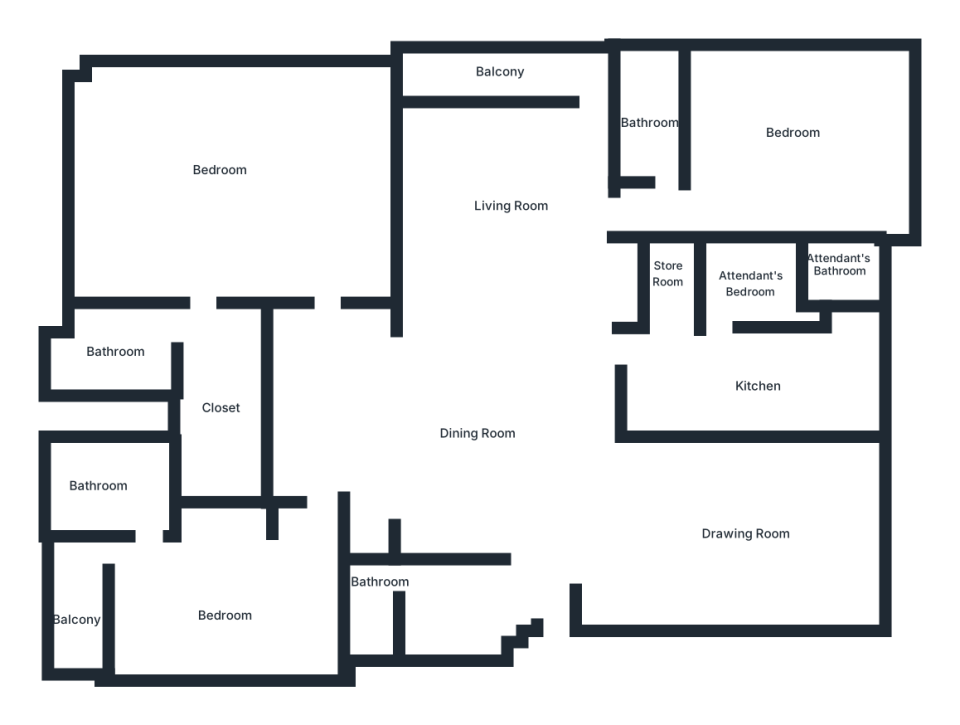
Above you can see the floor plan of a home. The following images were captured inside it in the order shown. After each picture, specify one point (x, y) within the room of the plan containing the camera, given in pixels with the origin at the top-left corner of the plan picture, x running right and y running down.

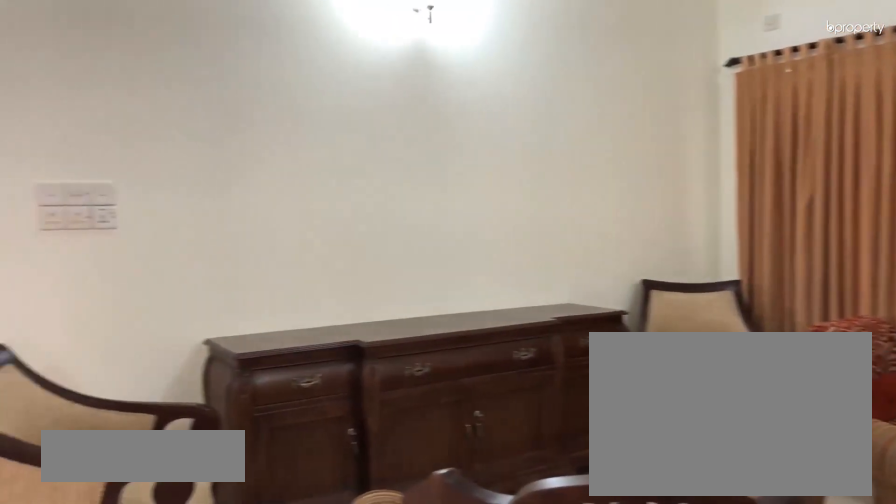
(509, 232)
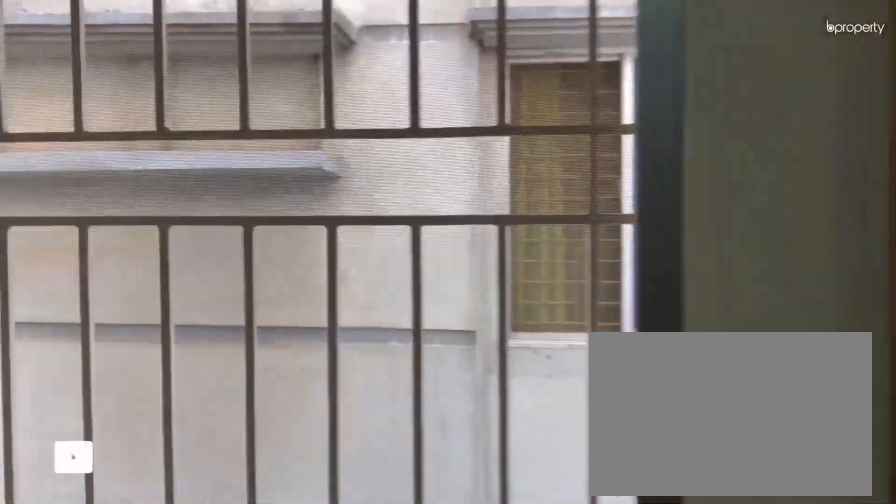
(533, 70)
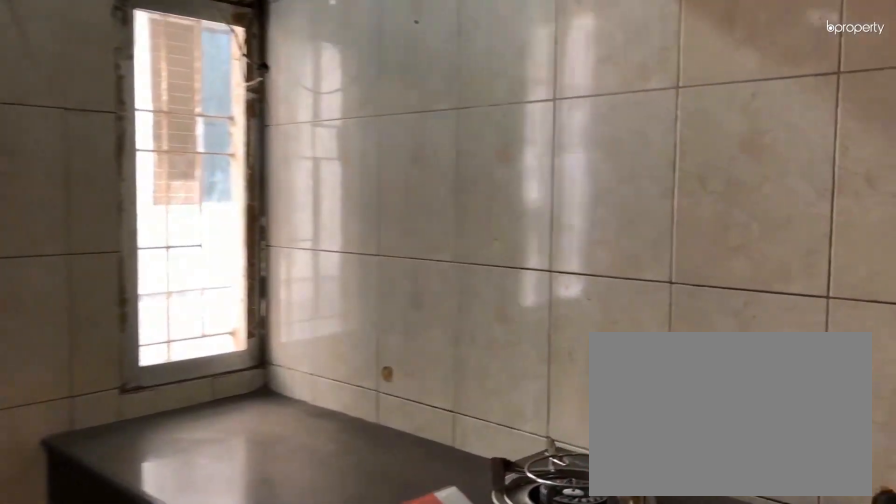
(750, 389)
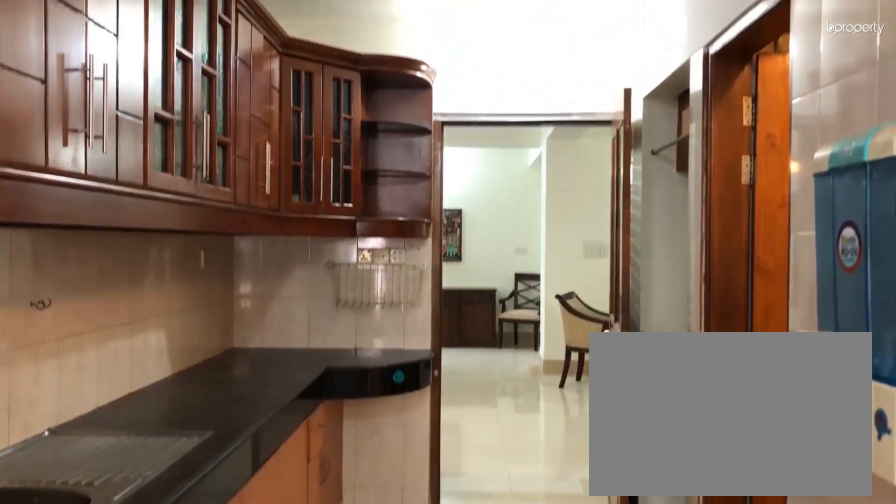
(744, 389)
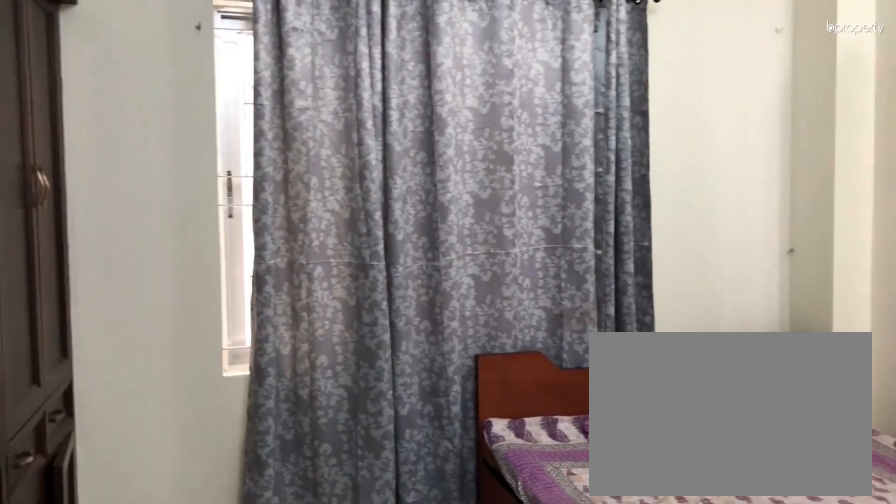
(774, 144)
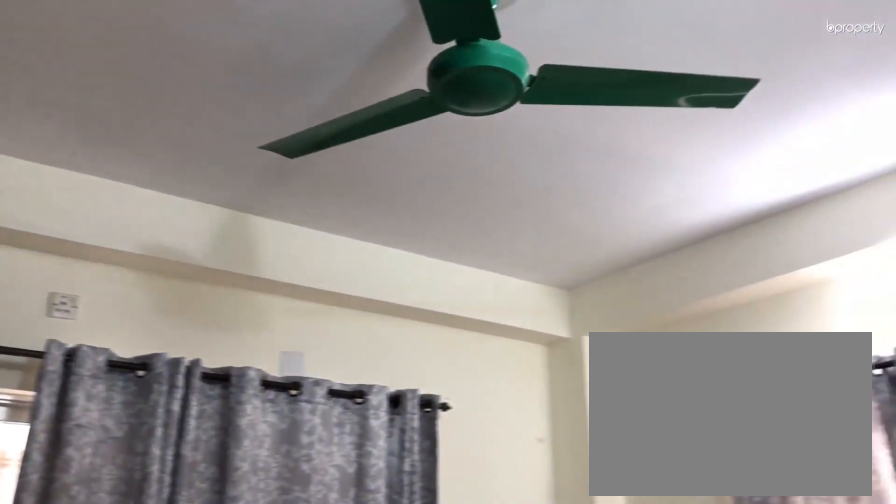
(774, 144)
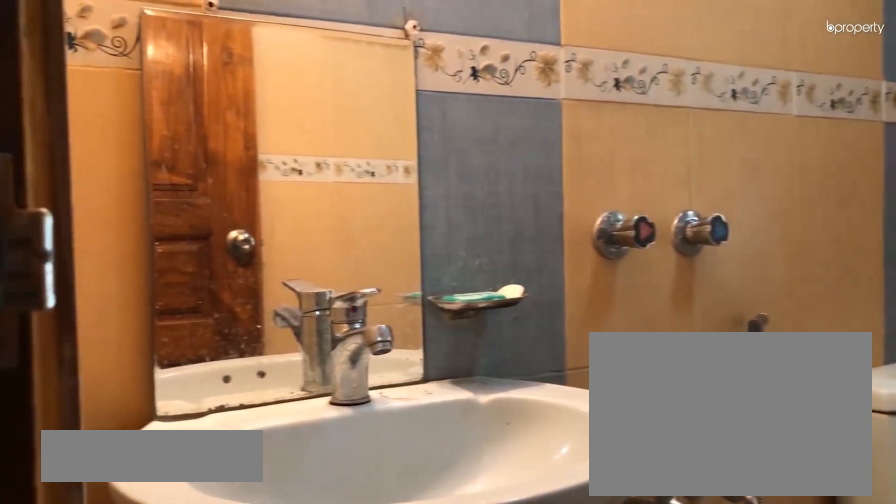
(653, 110)
